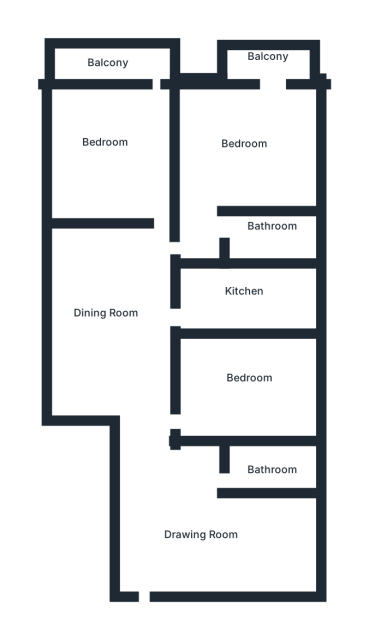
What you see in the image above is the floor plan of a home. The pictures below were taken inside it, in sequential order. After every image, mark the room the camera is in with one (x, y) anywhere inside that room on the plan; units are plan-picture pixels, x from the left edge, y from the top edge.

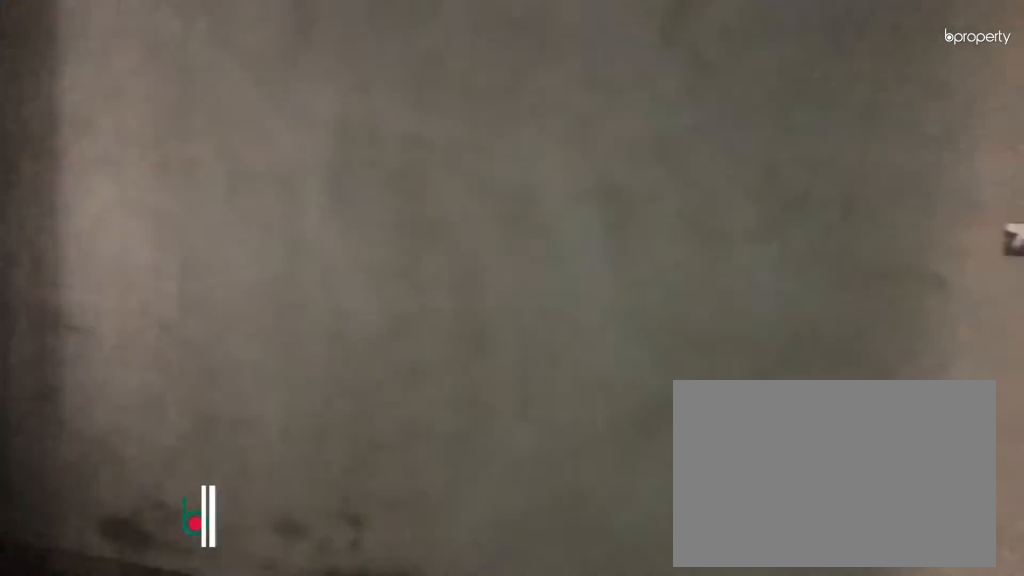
(183, 533)
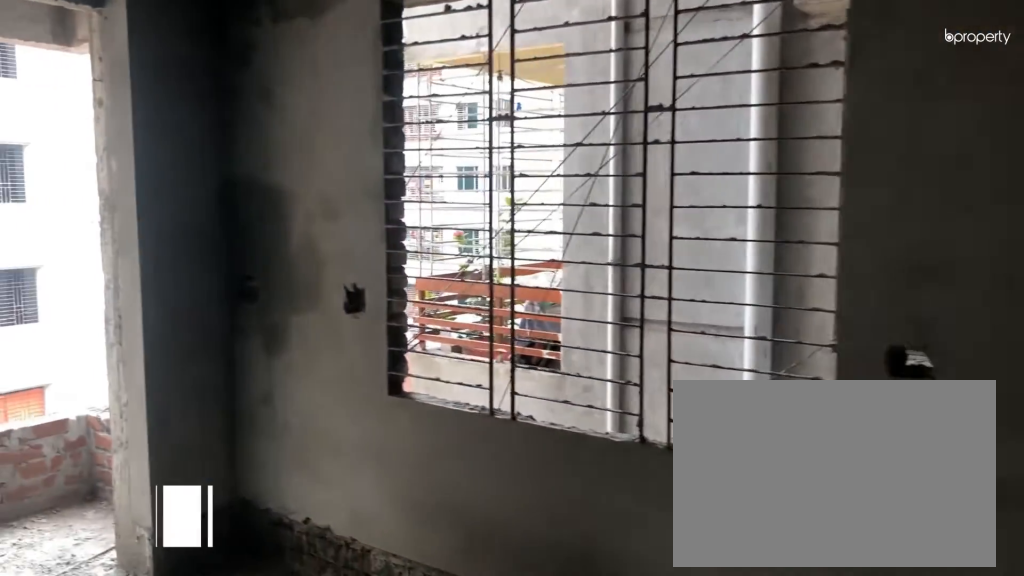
(206, 188)
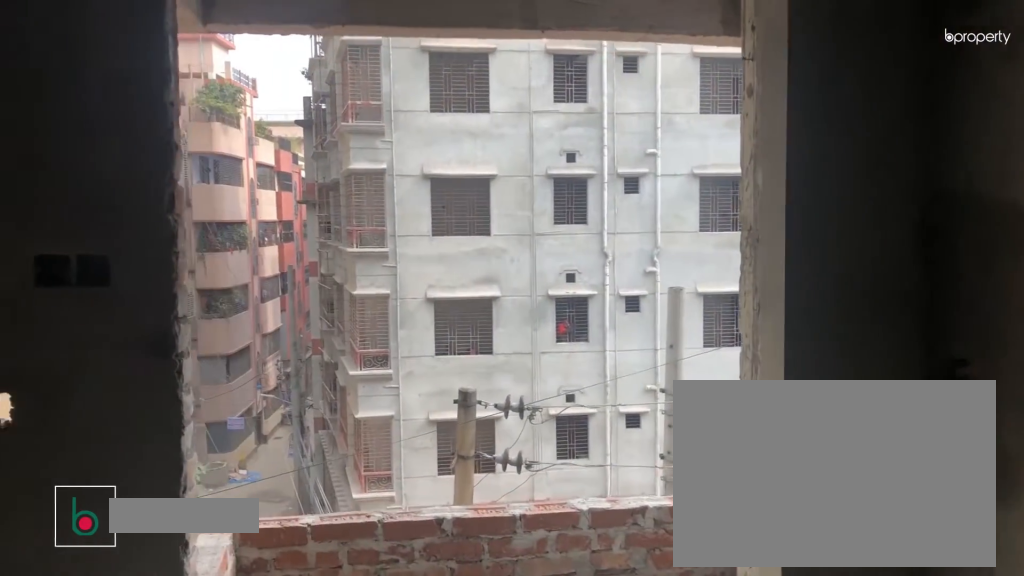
(260, 127)
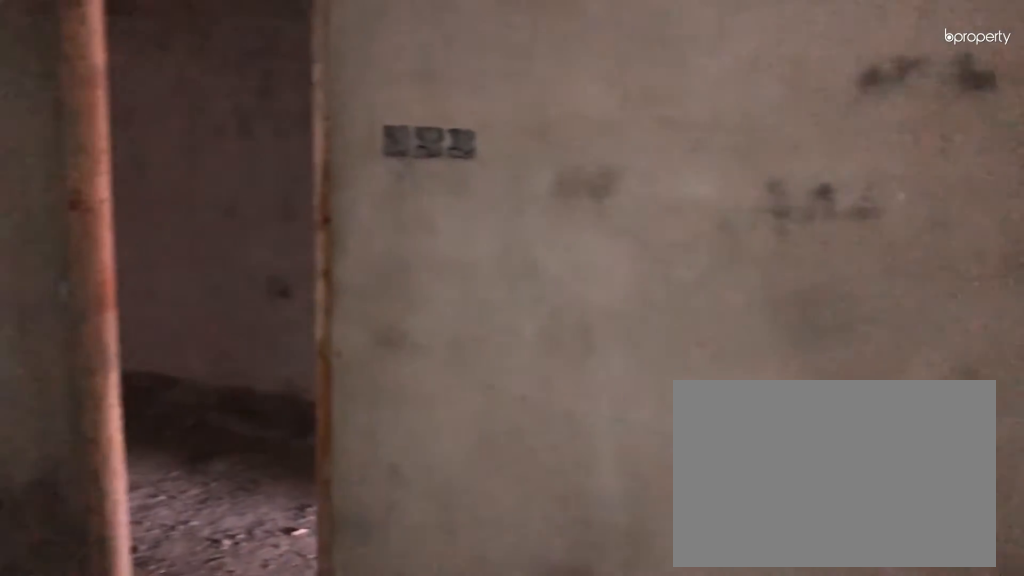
(249, 392)
